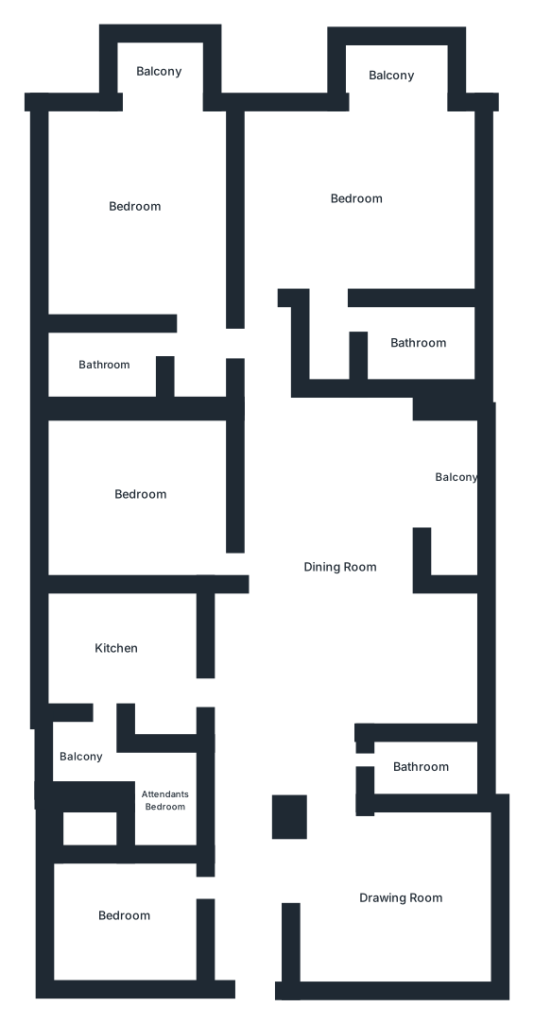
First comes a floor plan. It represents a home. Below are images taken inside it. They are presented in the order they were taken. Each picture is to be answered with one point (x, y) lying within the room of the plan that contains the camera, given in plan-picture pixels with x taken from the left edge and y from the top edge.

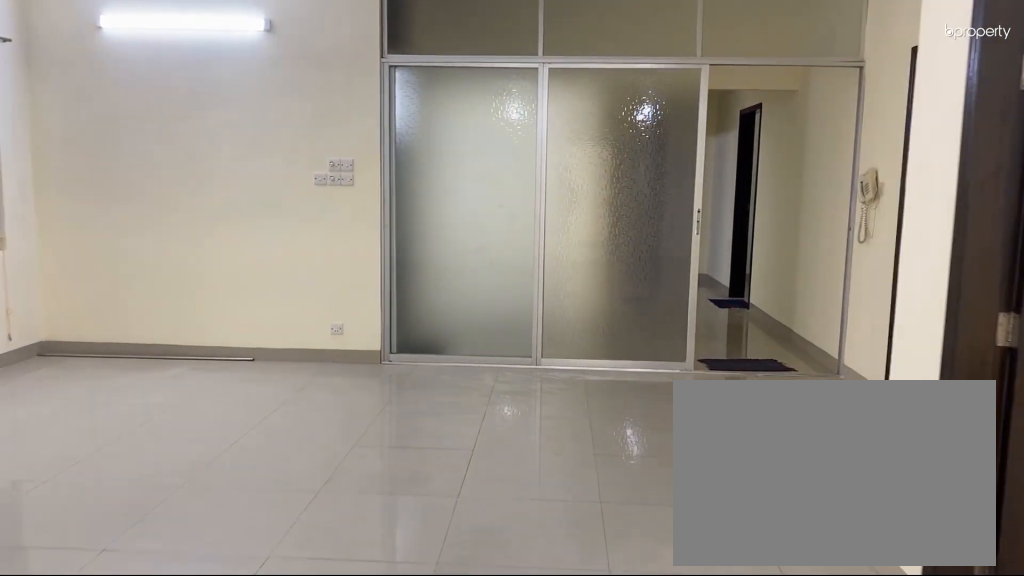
(338, 568)
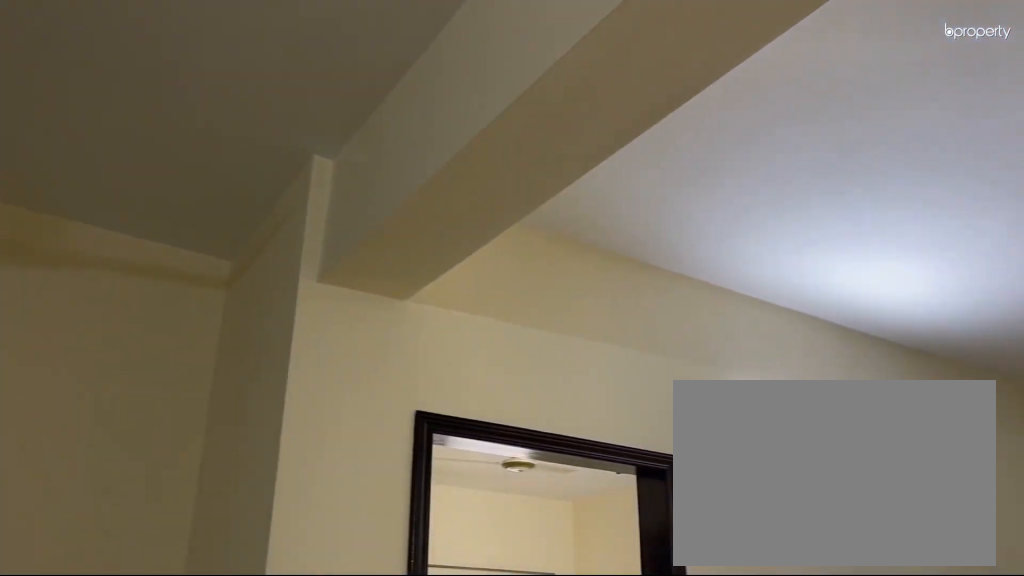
(338, 568)
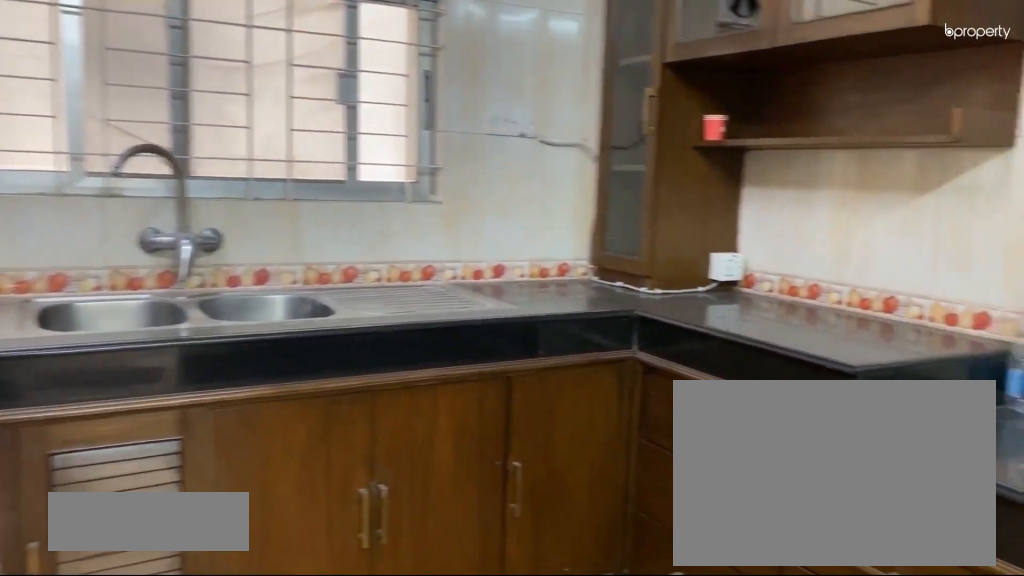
(119, 647)
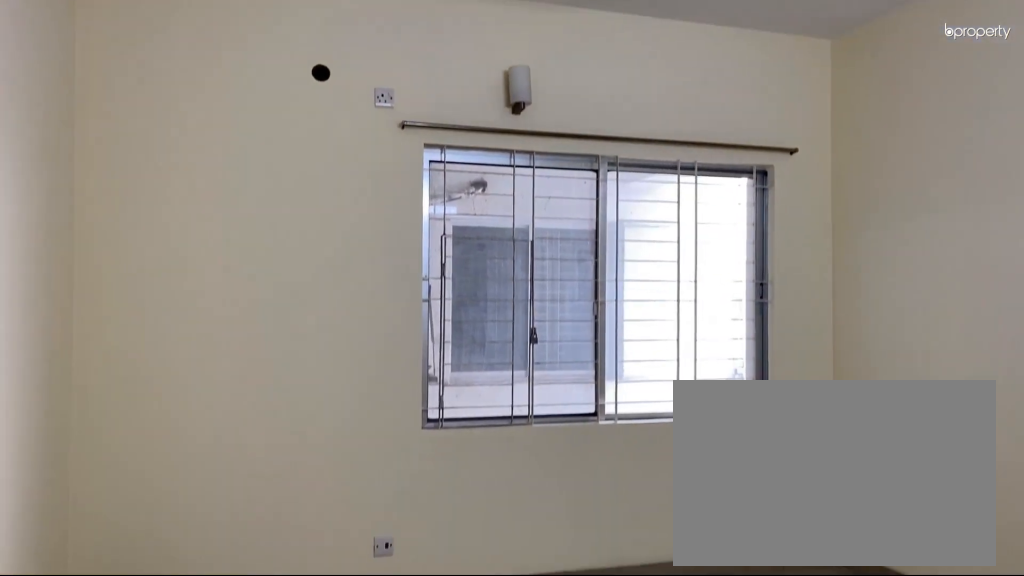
(141, 495)
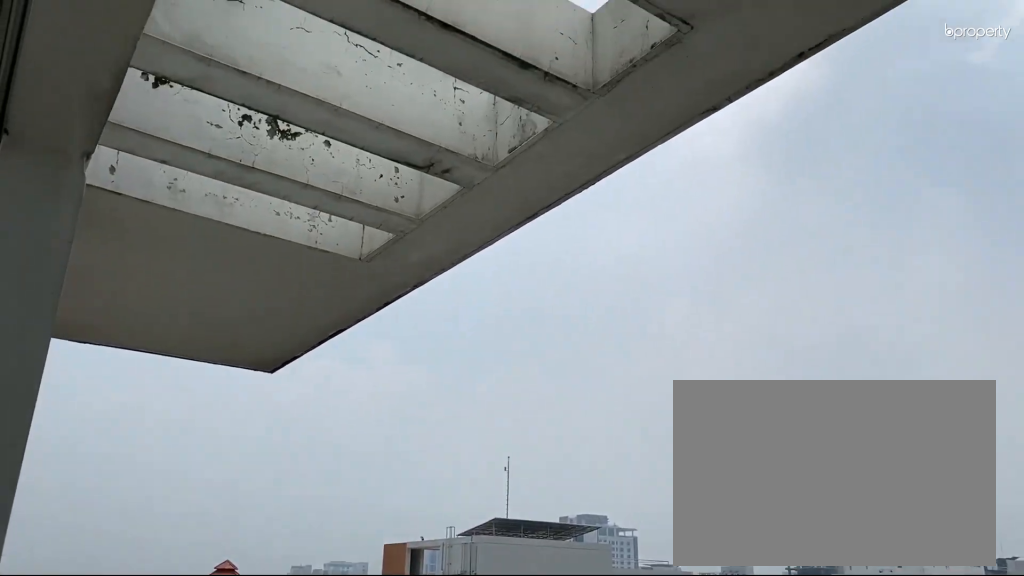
(160, 72)
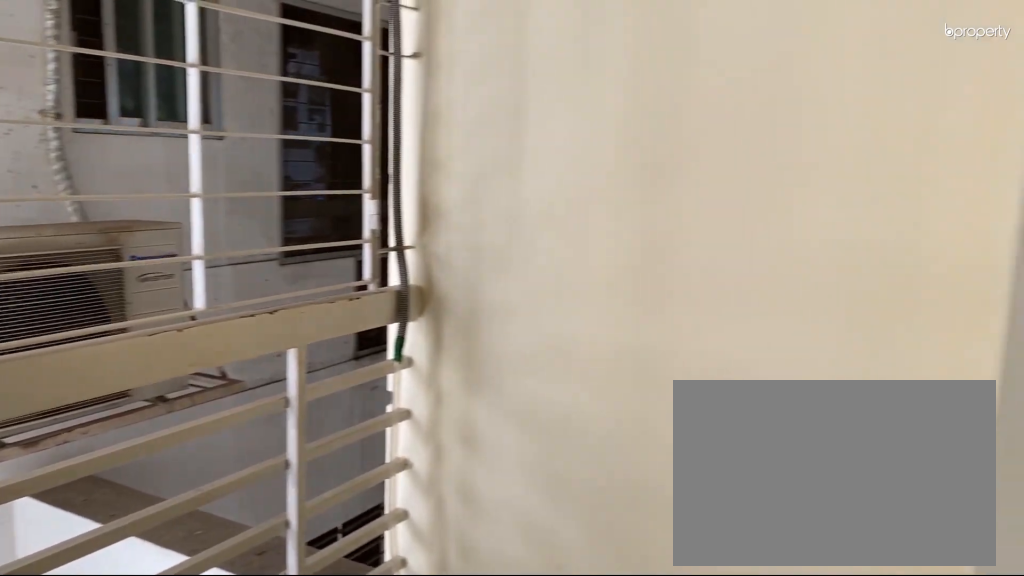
(453, 476)
